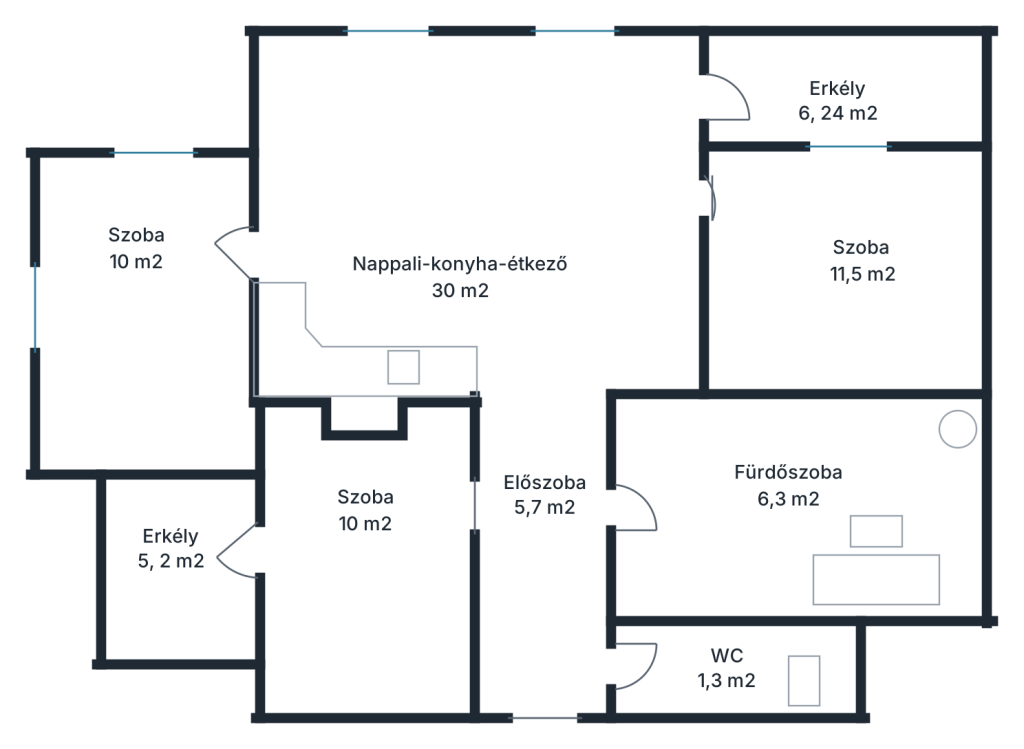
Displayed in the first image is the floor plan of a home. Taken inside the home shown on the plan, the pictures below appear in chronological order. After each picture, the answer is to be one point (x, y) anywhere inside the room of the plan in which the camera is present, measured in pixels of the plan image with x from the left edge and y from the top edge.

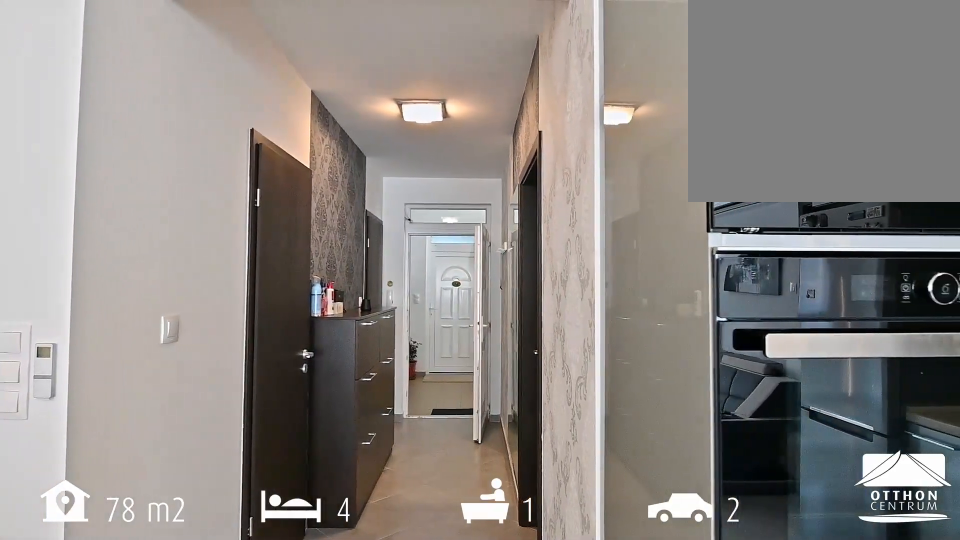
(550, 379)
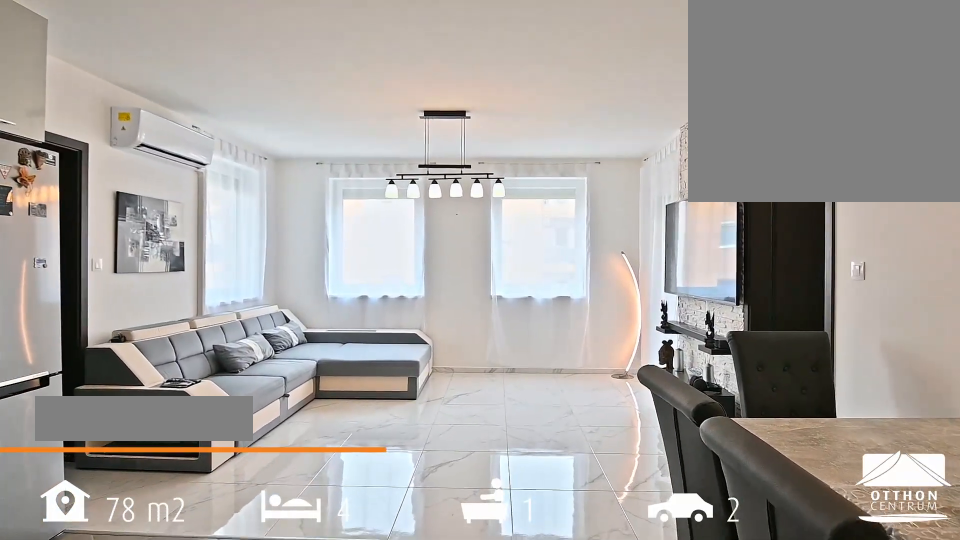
(549, 379)
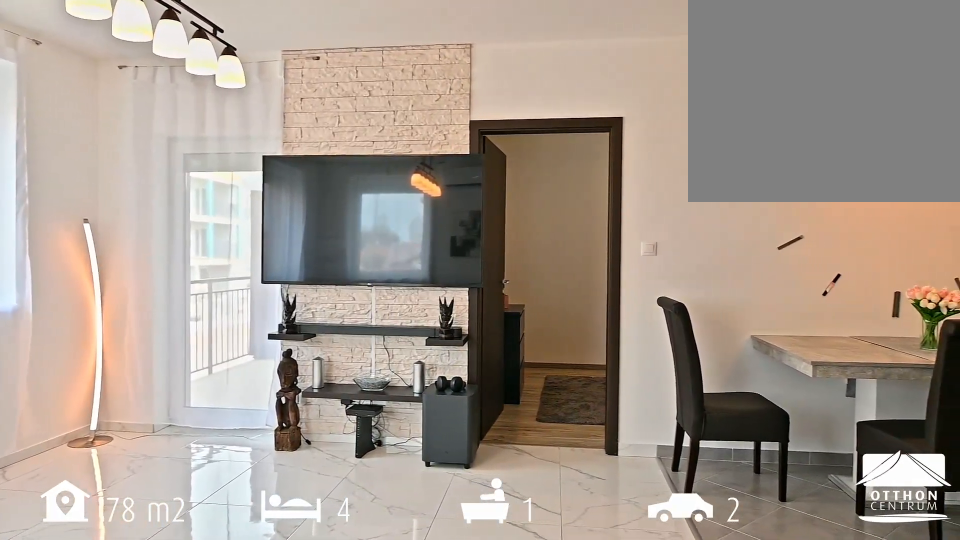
(477, 150)
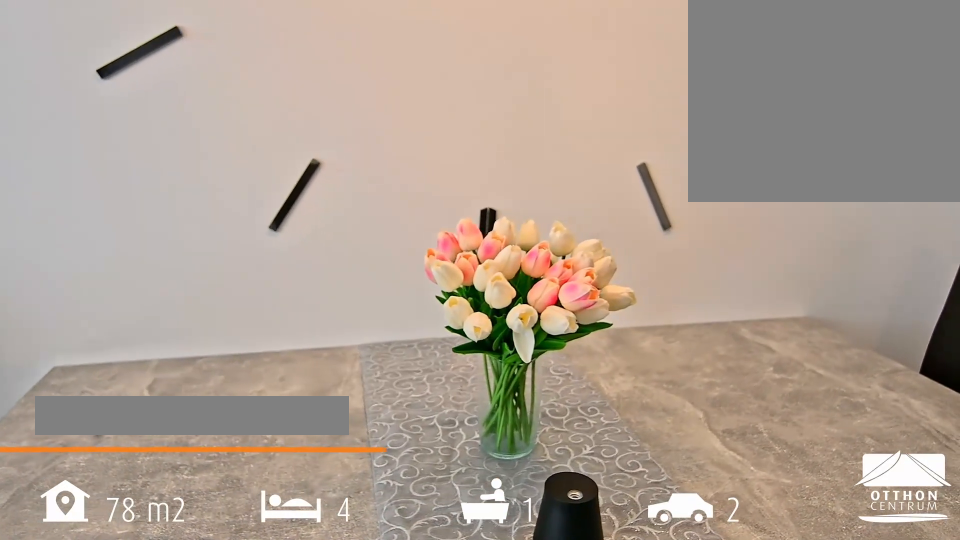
(484, 298)
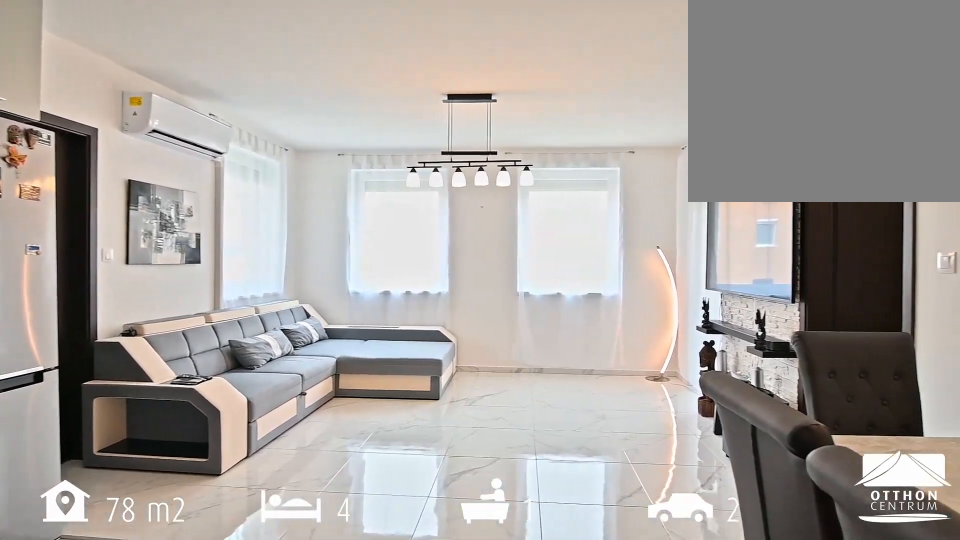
(548, 394)
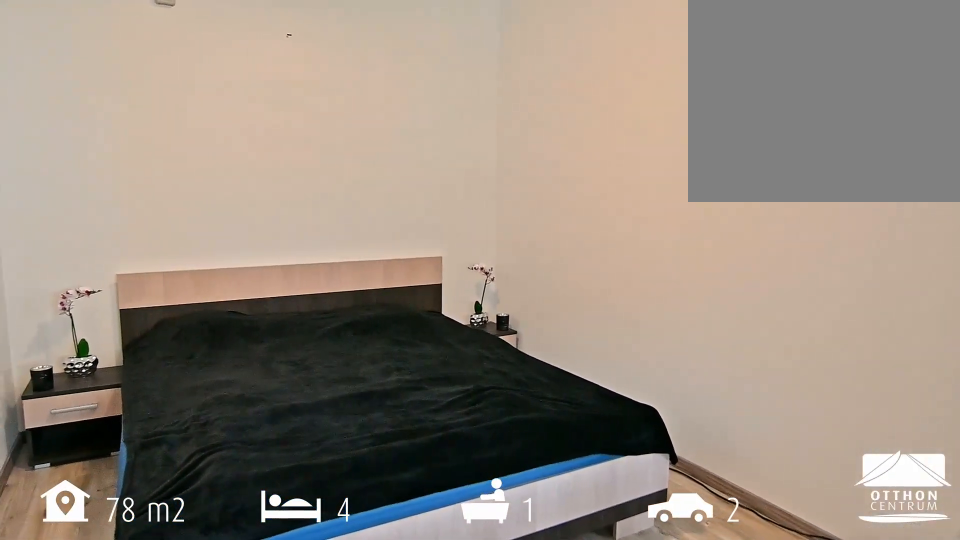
(841, 284)
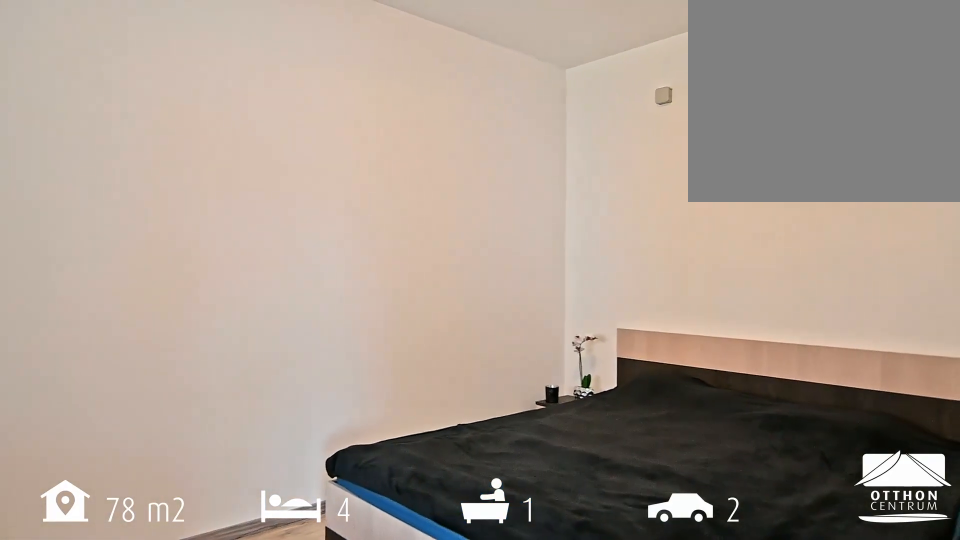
(841, 284)
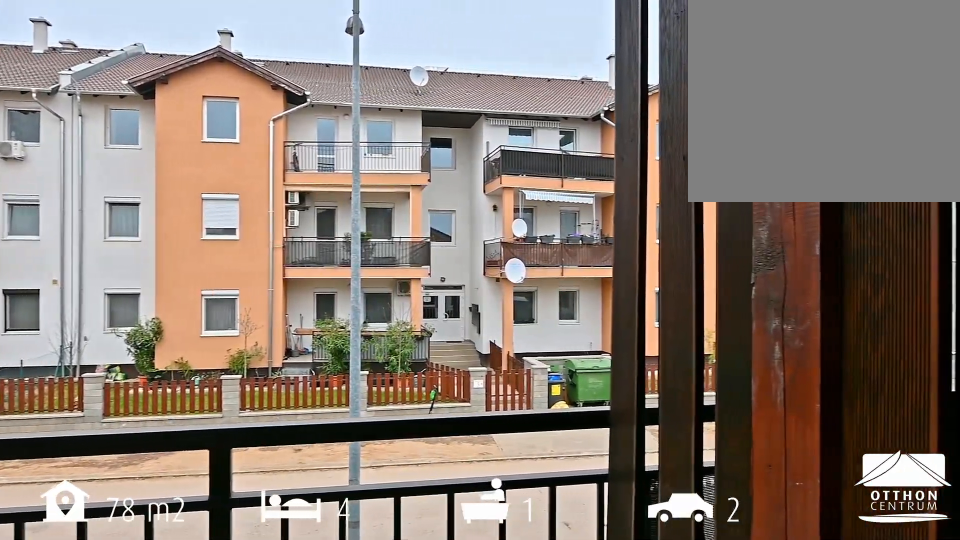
(841, 101)
